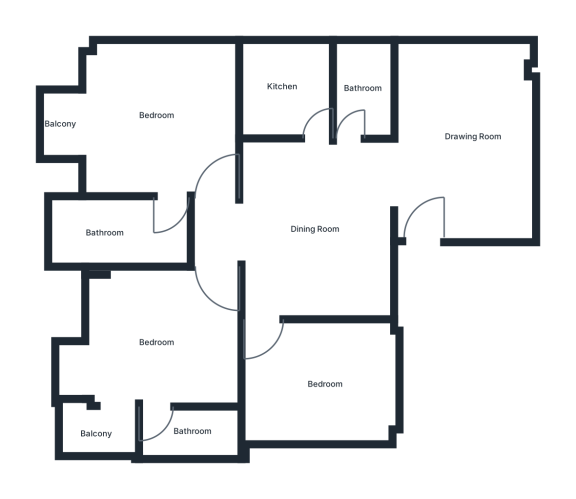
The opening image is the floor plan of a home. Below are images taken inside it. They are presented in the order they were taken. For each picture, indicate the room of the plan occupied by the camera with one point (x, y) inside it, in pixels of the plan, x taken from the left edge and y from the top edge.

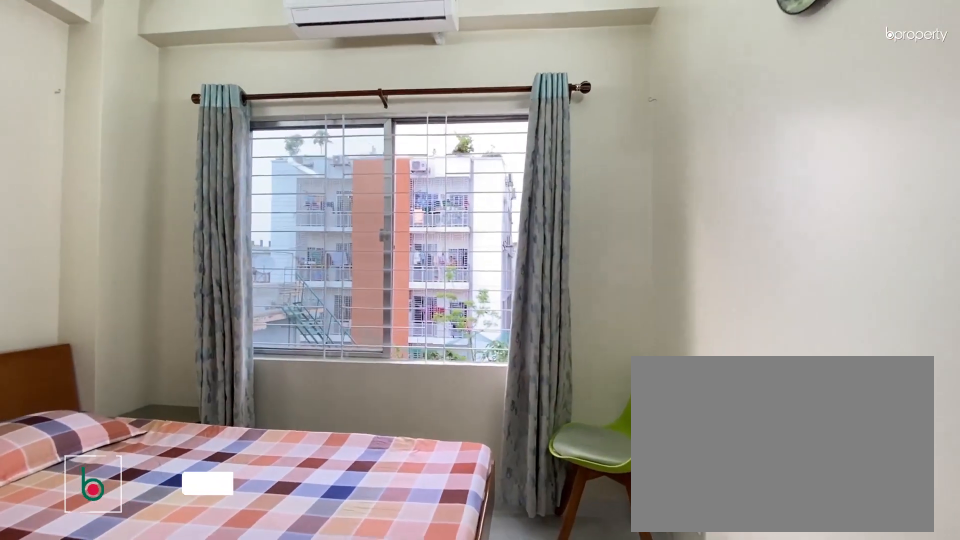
(332, 390)
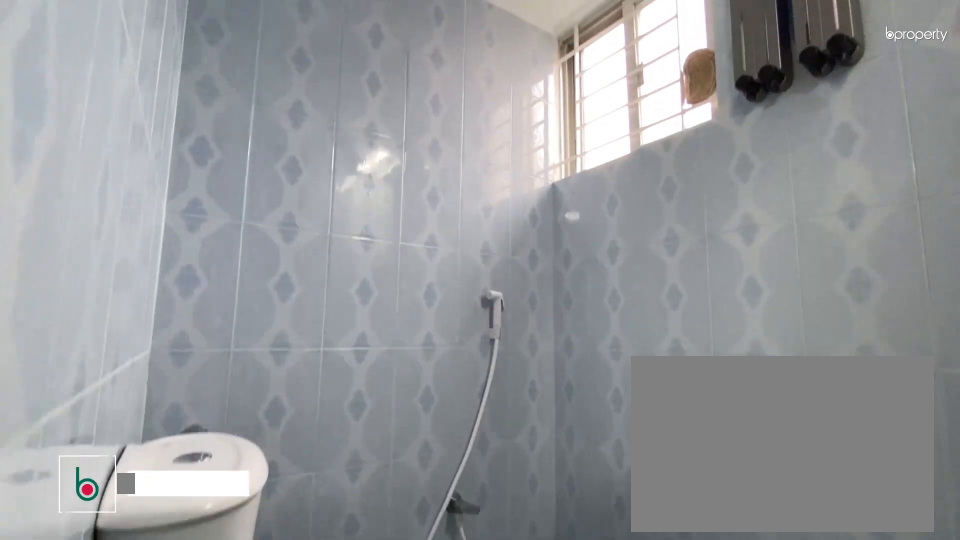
(180, 431)
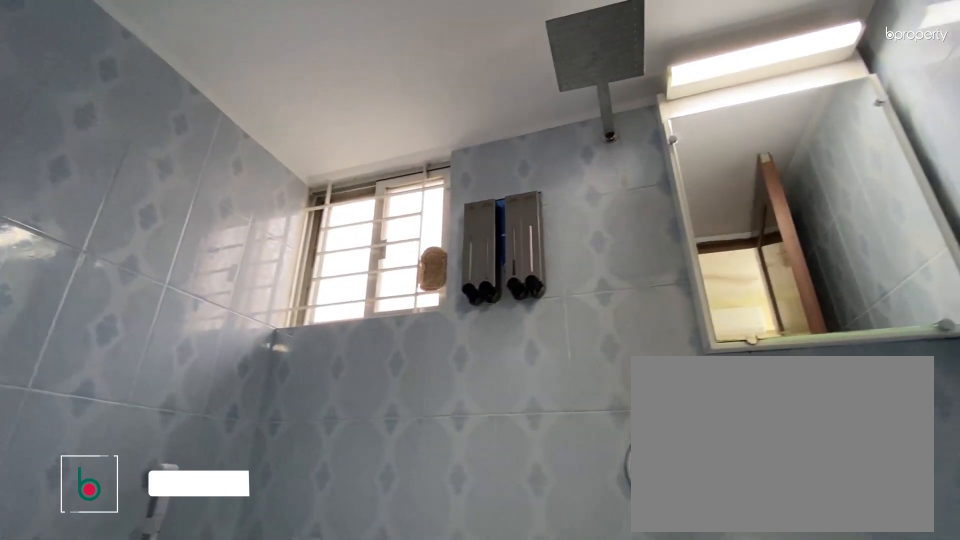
(180, 431)
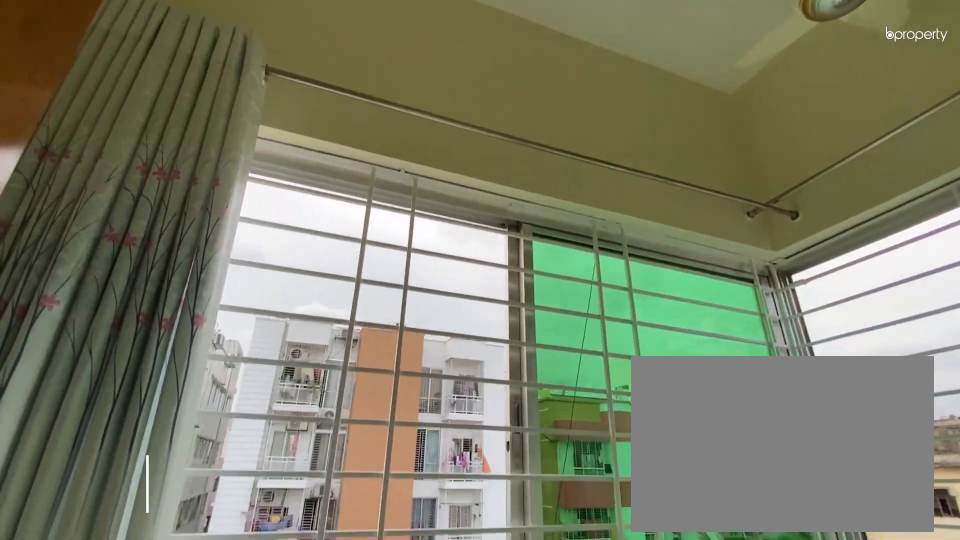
(97, 433)
